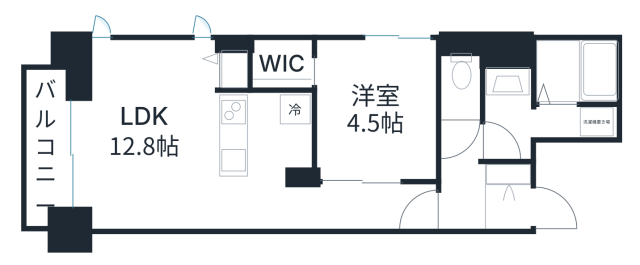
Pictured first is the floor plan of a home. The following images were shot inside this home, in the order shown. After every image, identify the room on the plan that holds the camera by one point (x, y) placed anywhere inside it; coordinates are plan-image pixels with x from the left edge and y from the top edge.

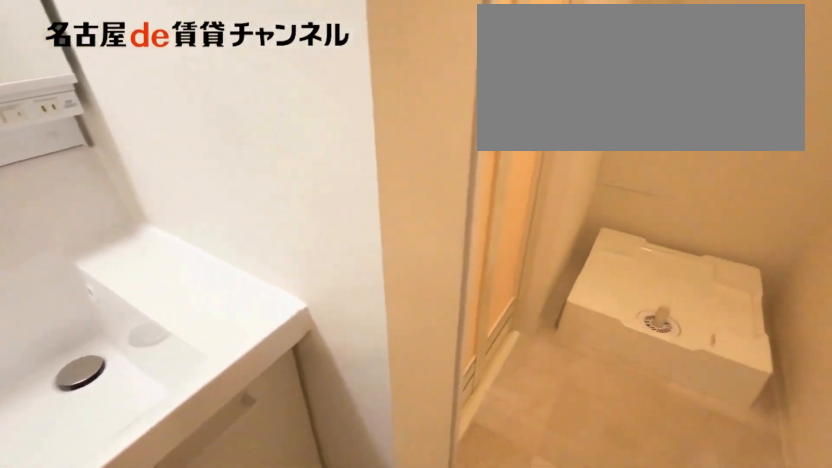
(545, 123)
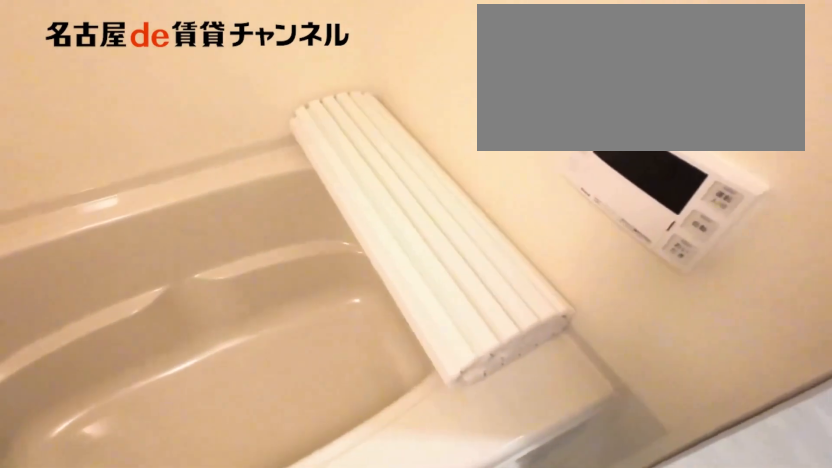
(544, 94)
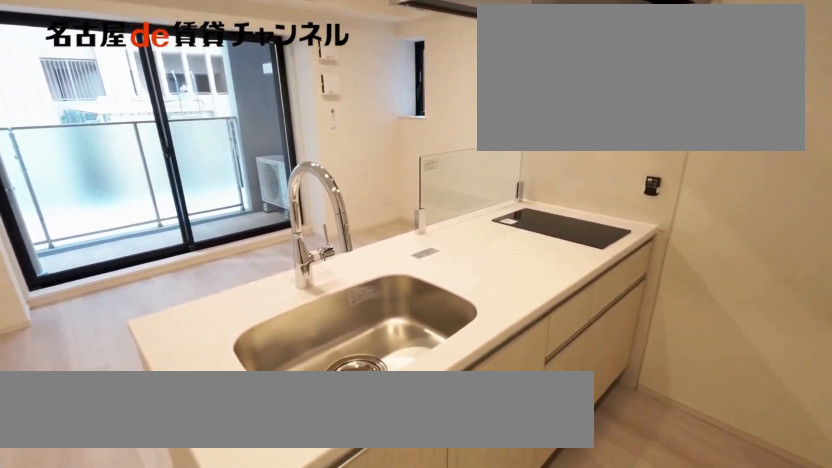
(267, 137)
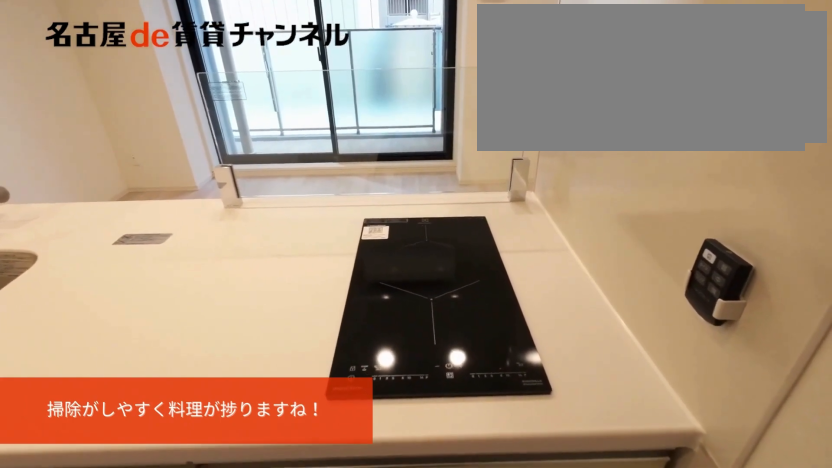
(267, 137)
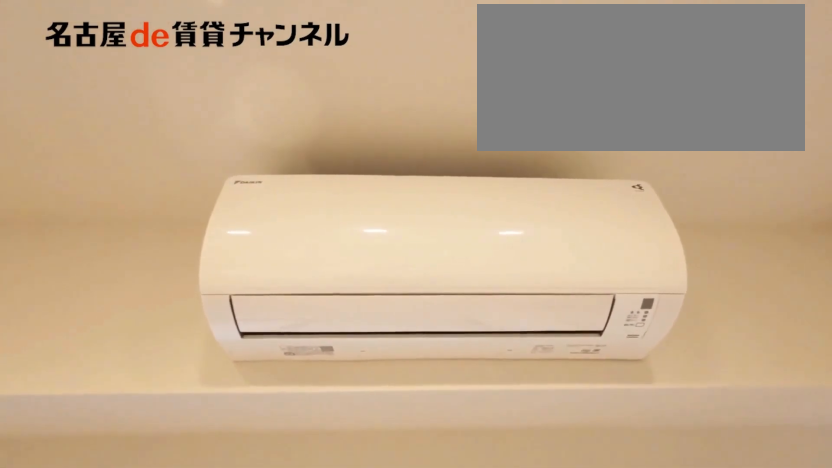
(143, 134)
